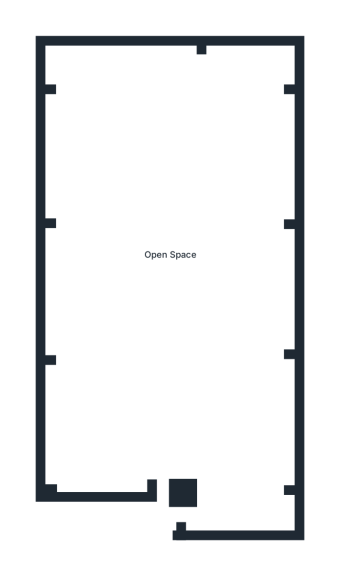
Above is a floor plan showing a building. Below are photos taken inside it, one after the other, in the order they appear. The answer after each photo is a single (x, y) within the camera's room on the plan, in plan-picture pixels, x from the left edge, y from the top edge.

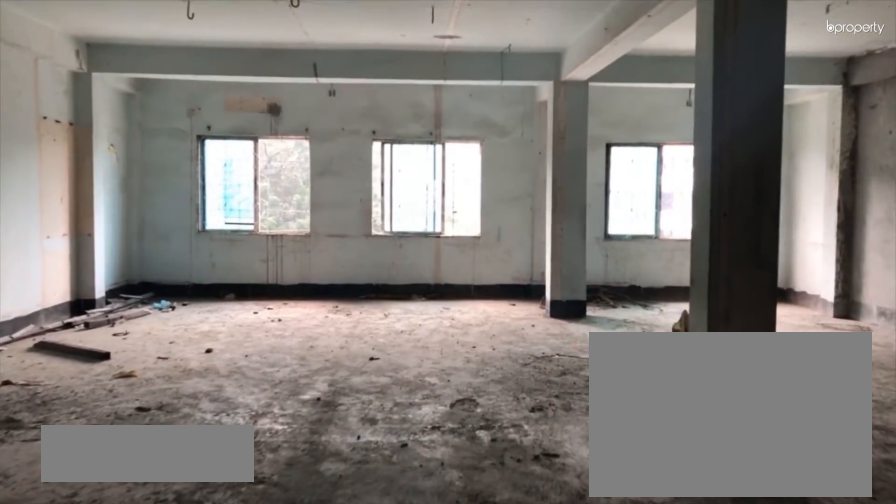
(100, 335)
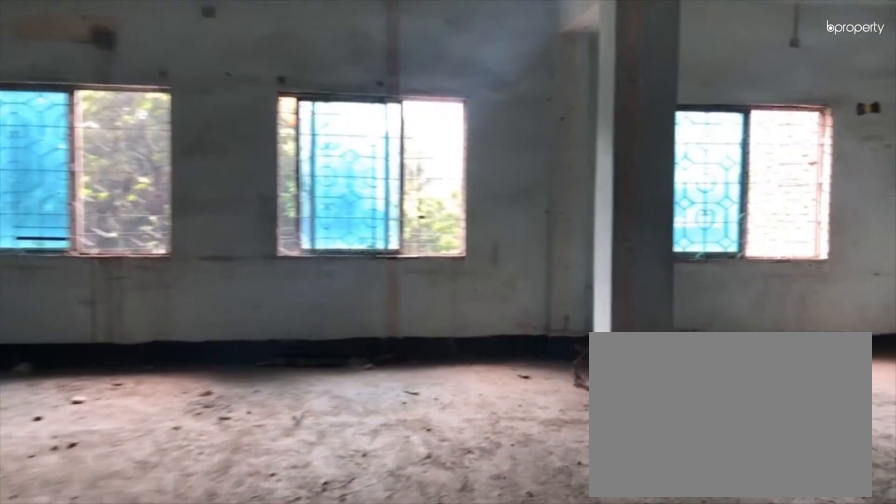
(107, 166)
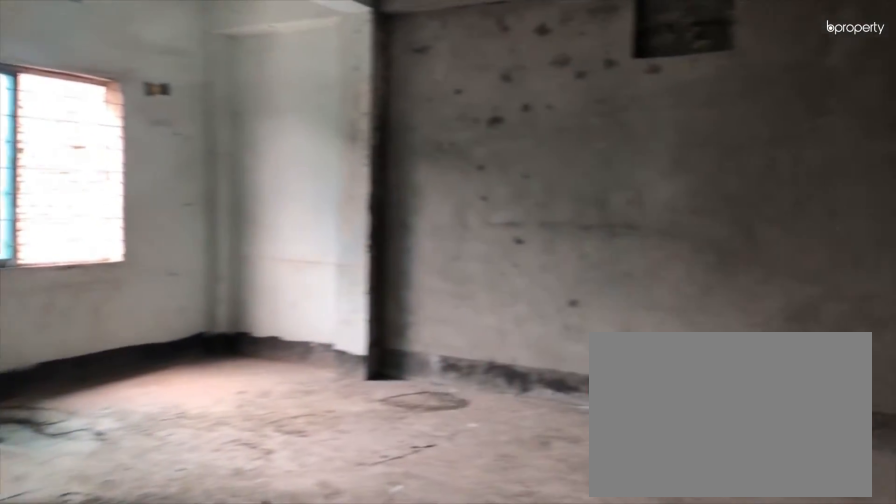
(227, 184)
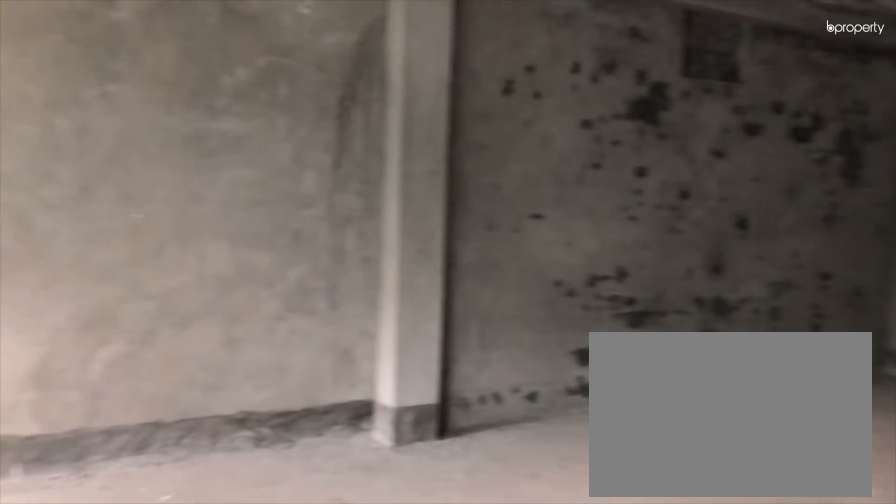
(227, 184)
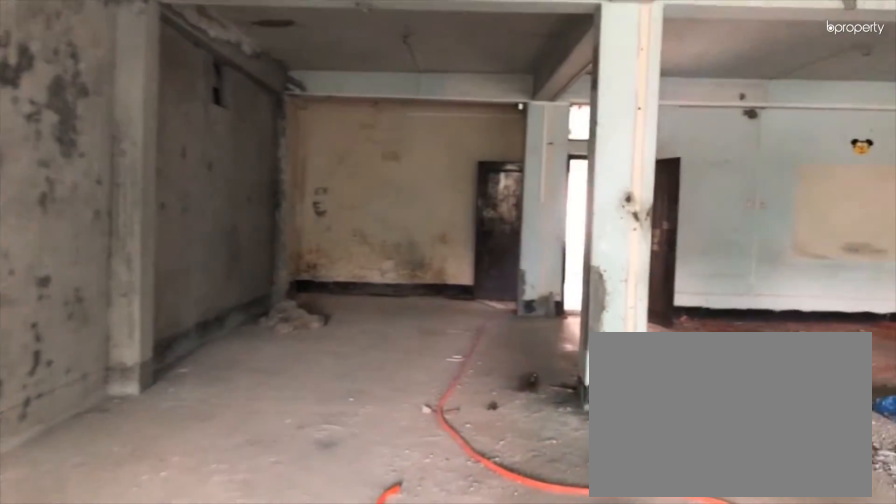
(243, 334)
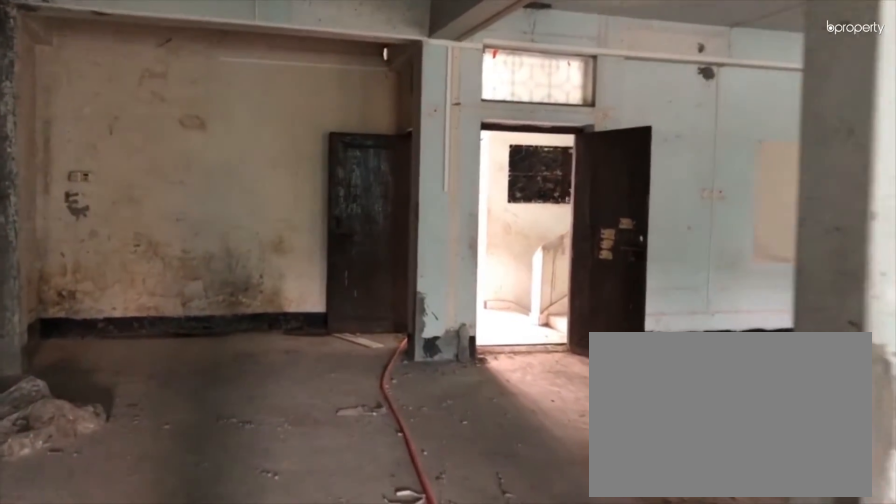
(247, 433)
